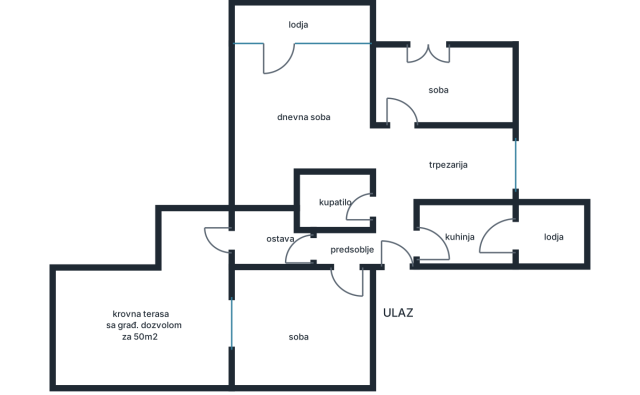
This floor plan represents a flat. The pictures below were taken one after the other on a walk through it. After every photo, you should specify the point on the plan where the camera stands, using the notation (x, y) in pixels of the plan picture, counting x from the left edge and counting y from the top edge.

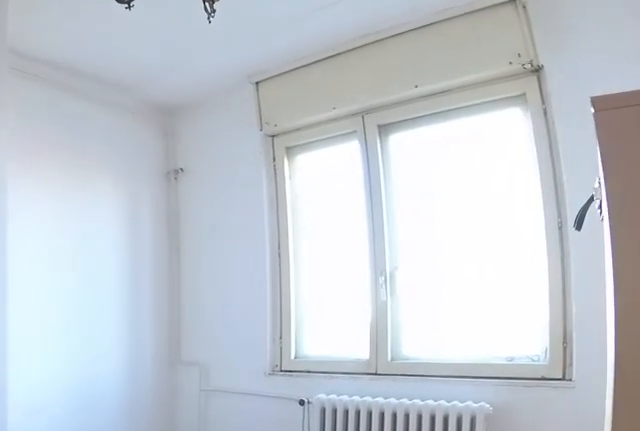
(354, 275)
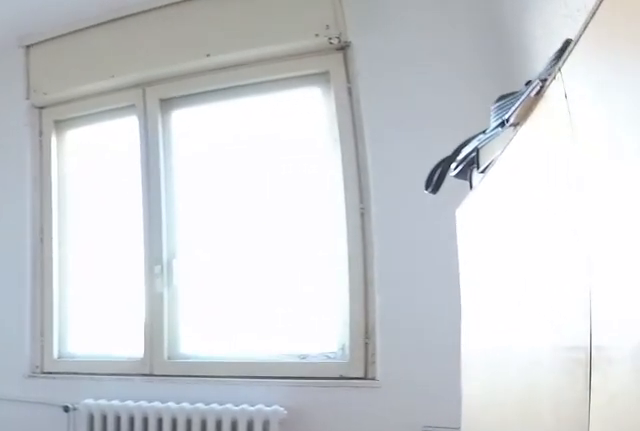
(345, 283)
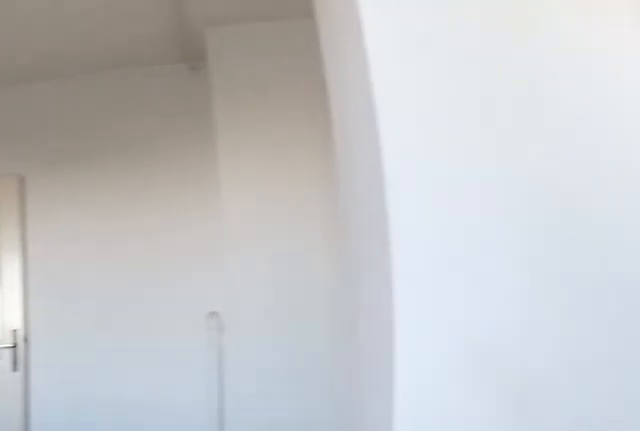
(247, 347)
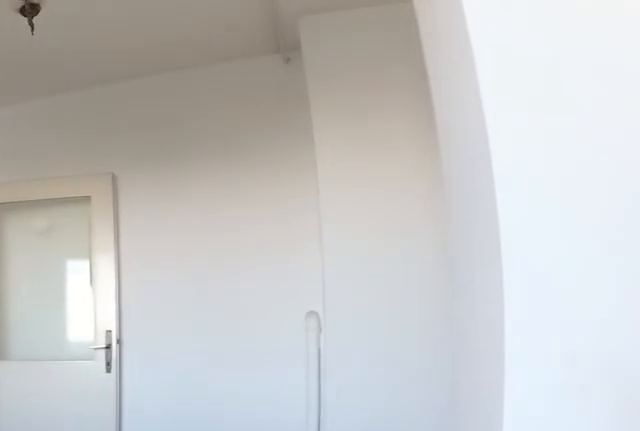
(252, 355)
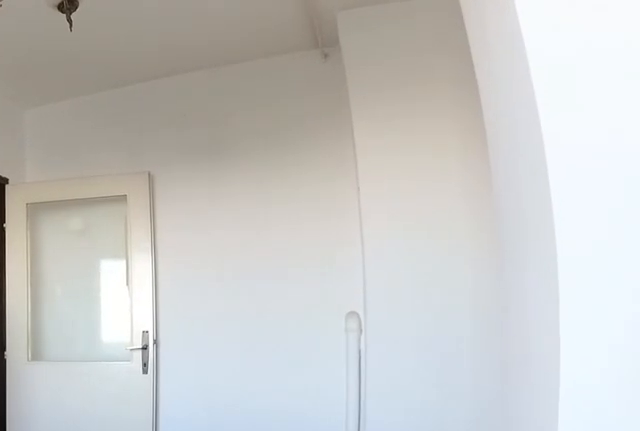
(270, 352)
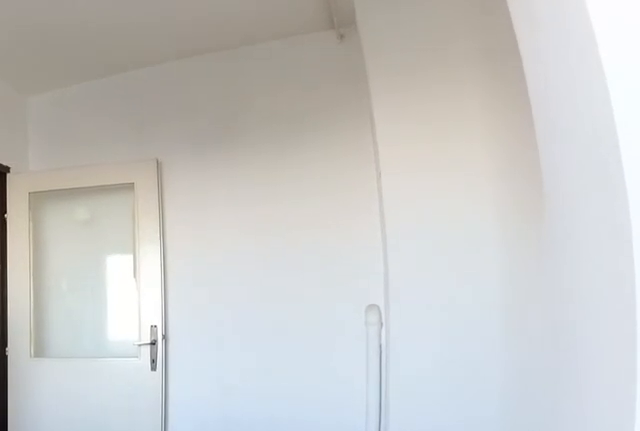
(285, 342)
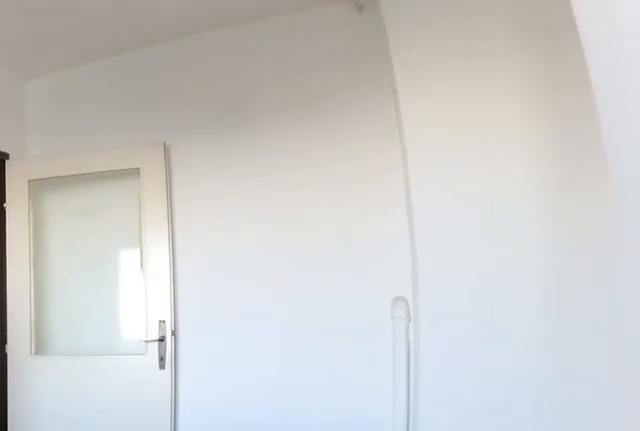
(291, 337)
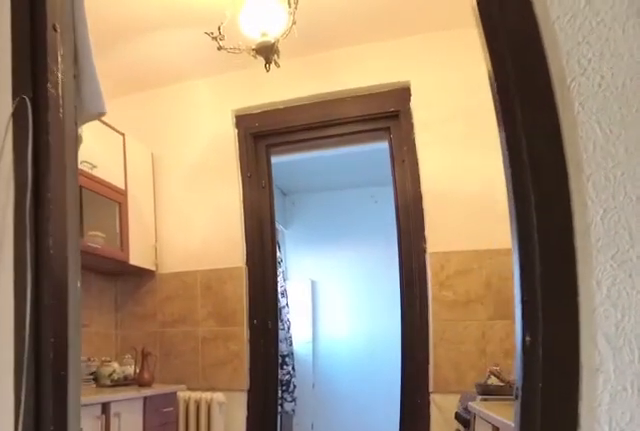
(388, 249)
